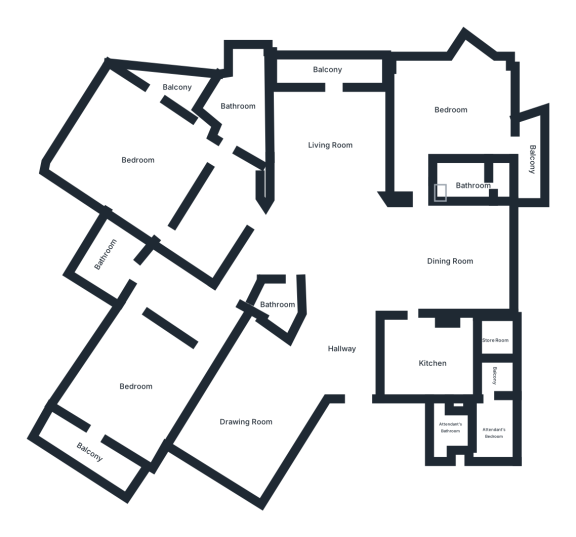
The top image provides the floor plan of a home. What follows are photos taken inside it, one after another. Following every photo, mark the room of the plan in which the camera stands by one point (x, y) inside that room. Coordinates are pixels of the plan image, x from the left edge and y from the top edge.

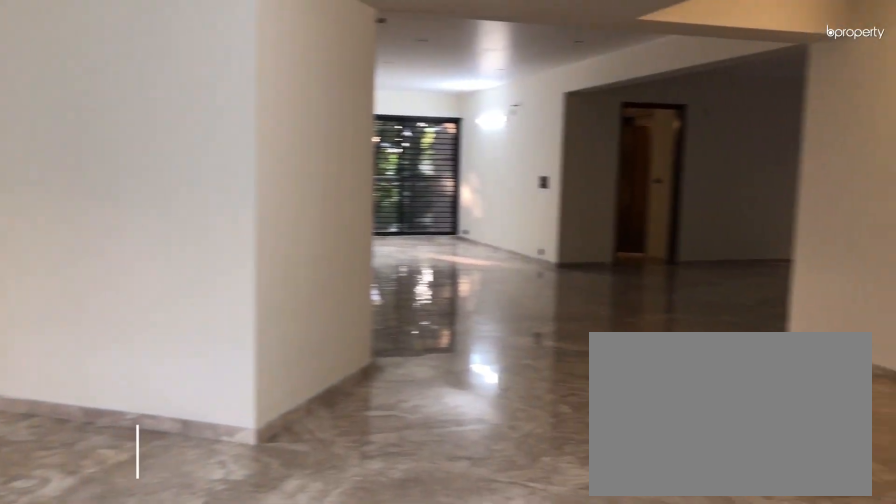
(251, 414)
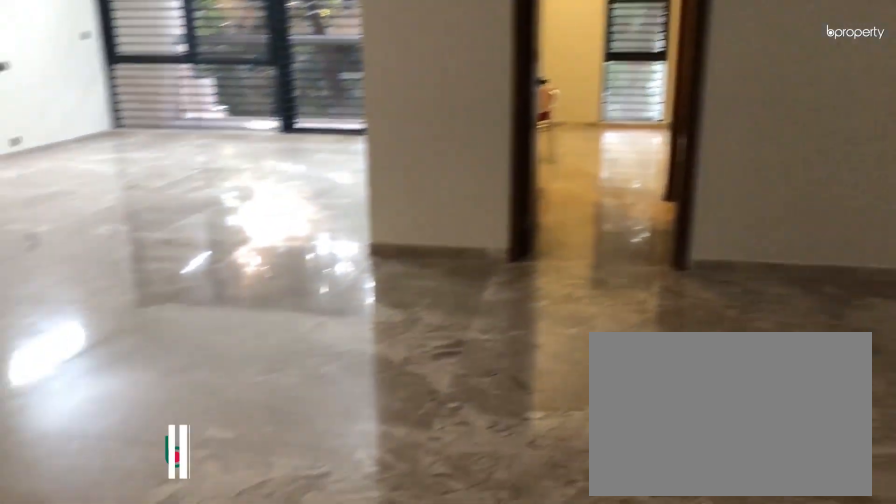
(454, 260)
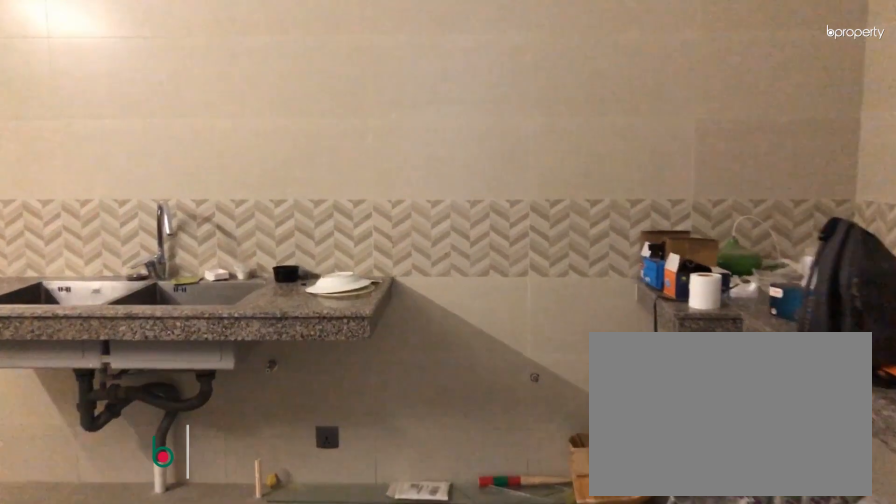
(434, 358)
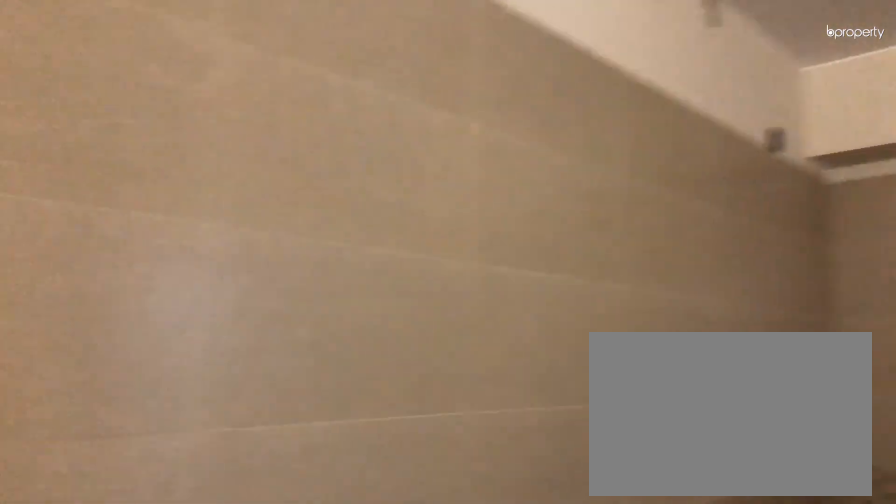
(434, 358)
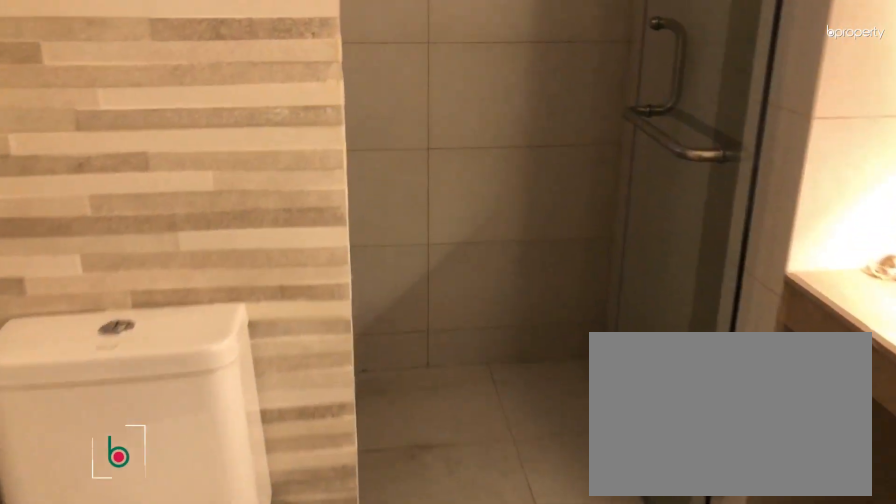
(465, 179)
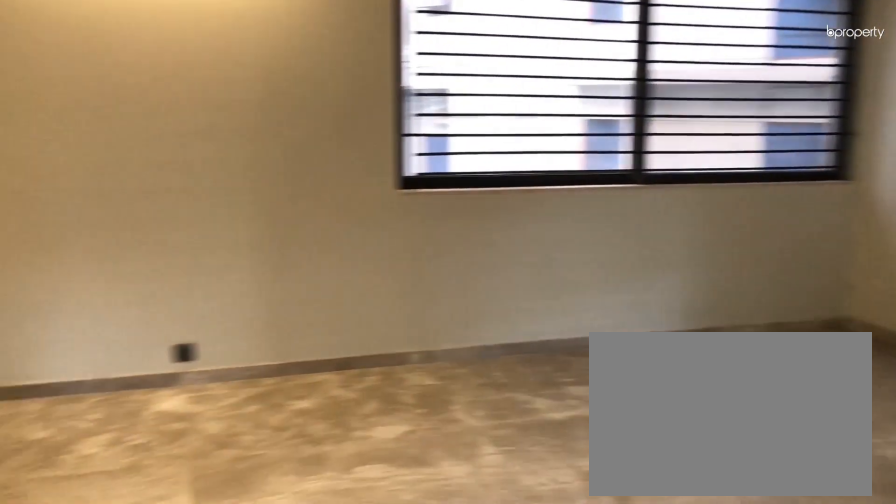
(137, 153)
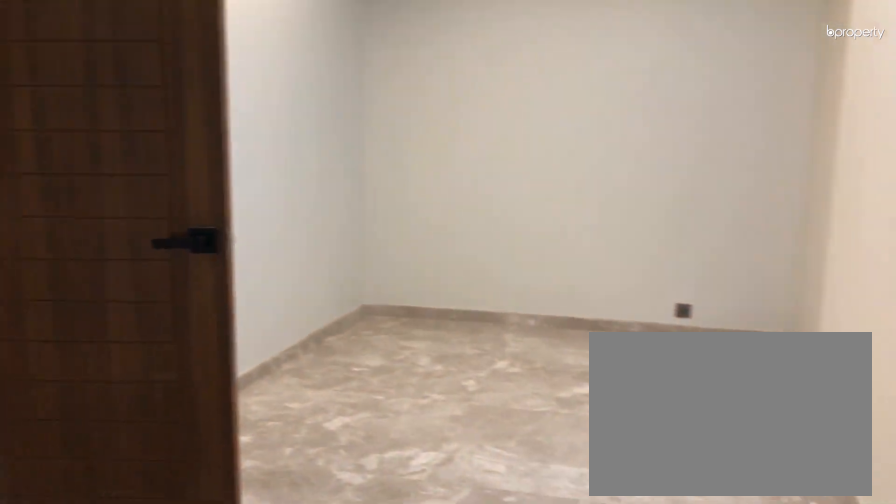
(215, 219)
